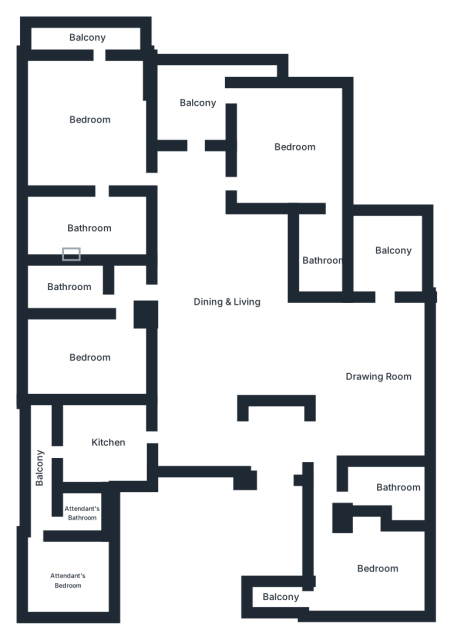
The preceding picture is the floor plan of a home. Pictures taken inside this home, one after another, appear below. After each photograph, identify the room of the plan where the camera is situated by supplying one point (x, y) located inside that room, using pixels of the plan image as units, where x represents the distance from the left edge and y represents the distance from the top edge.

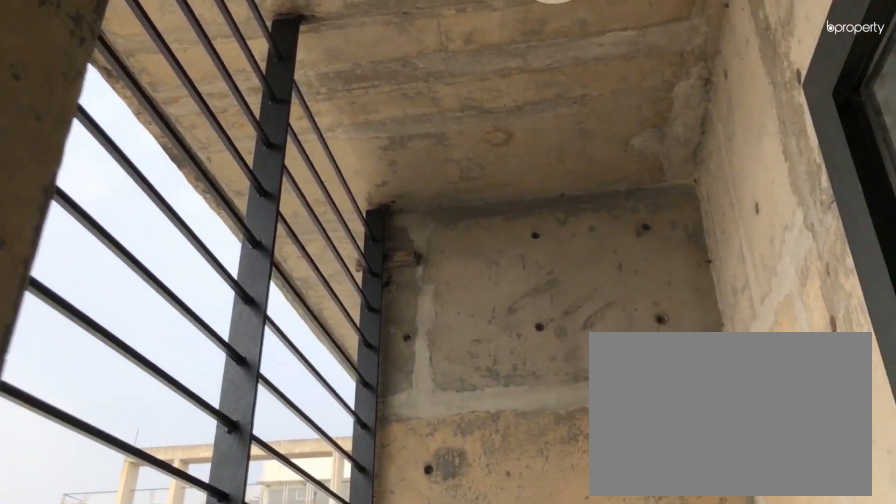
(270, 592)
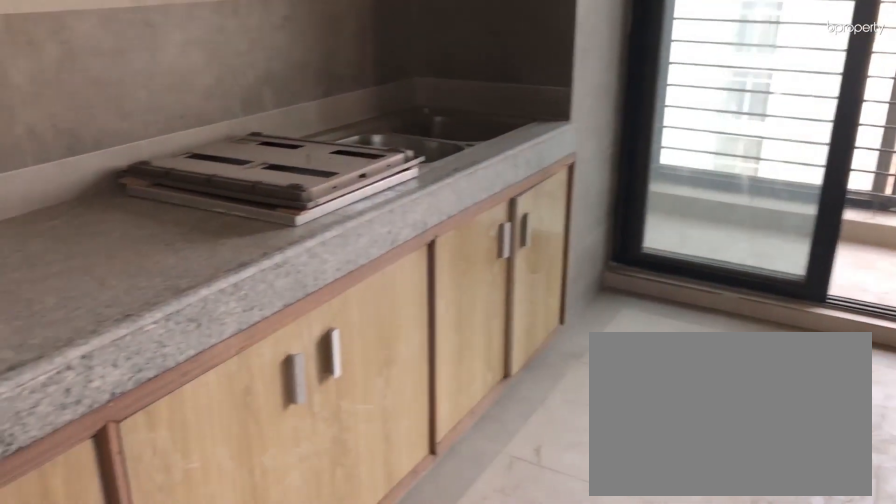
(98, 442)
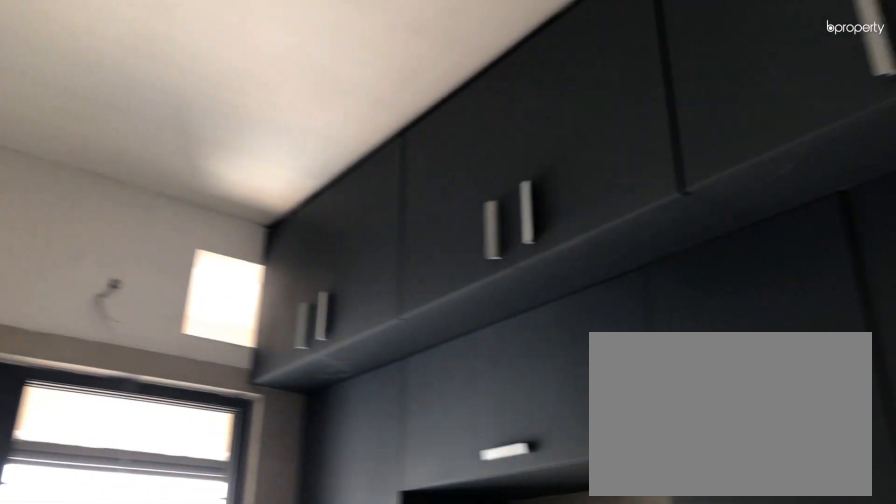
(98, 442)
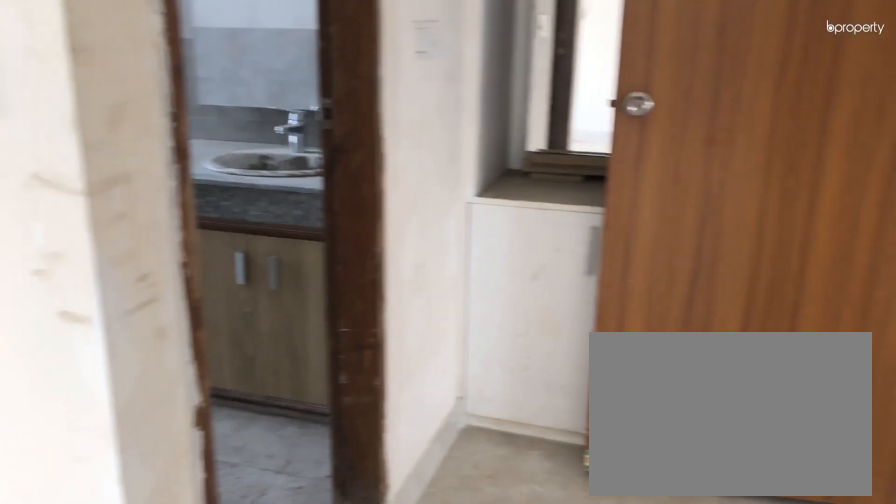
(84, 356)
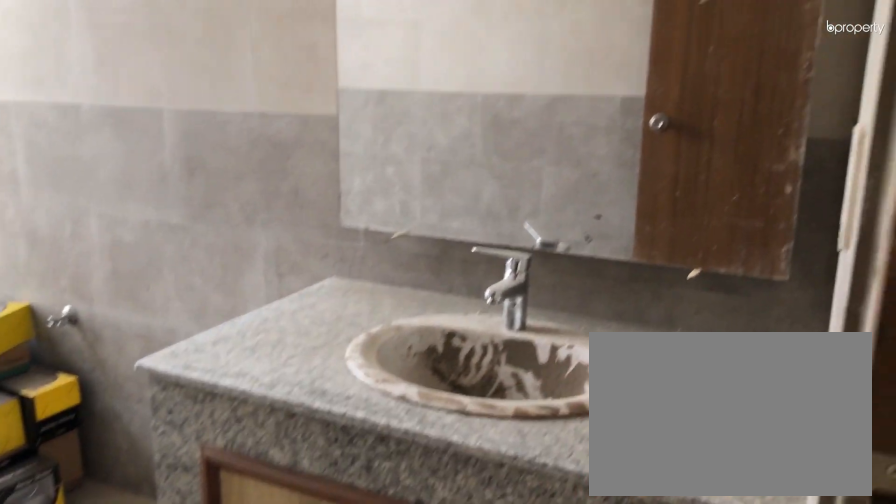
(65, 286)
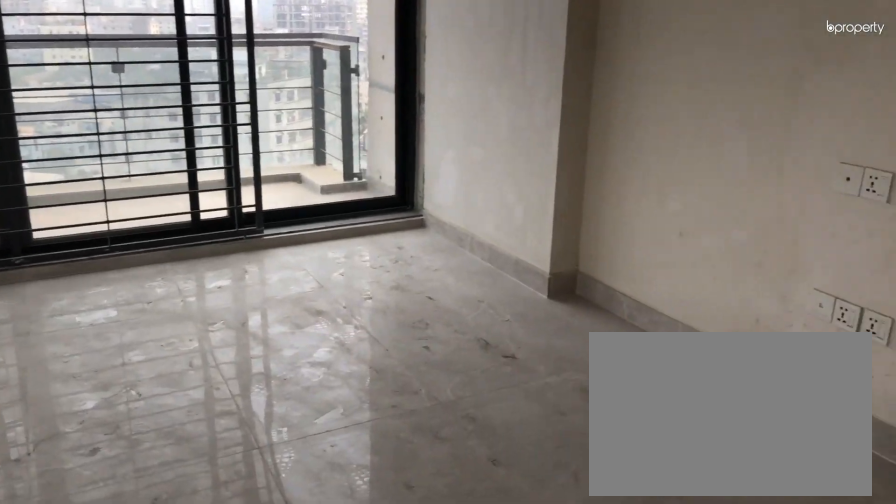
(87, 116)
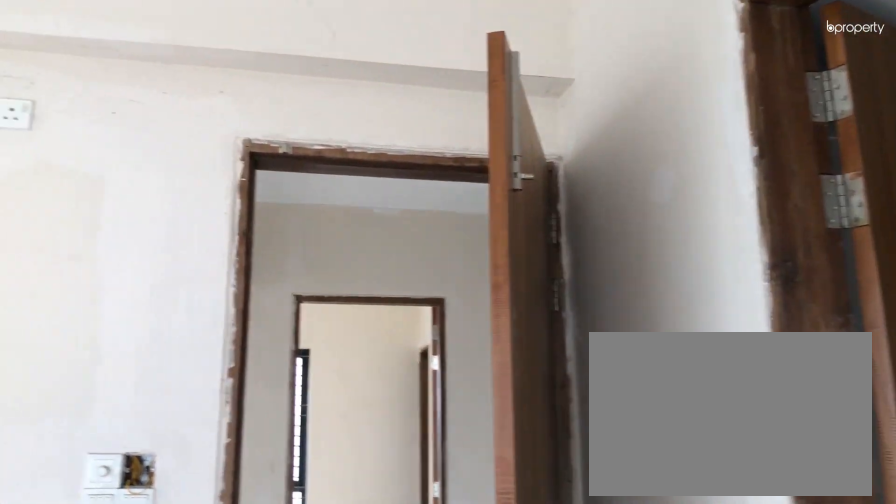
(87, 116)
